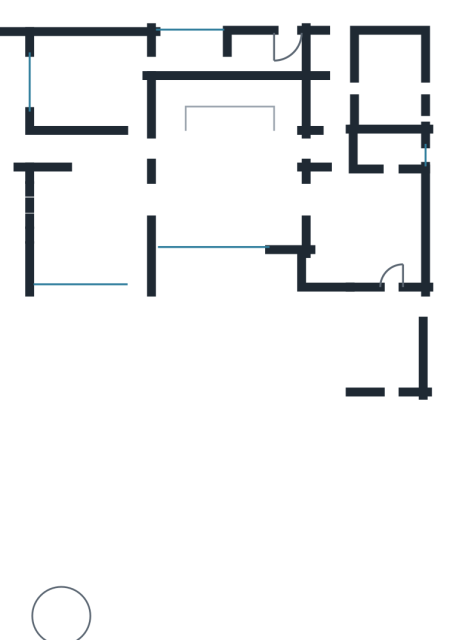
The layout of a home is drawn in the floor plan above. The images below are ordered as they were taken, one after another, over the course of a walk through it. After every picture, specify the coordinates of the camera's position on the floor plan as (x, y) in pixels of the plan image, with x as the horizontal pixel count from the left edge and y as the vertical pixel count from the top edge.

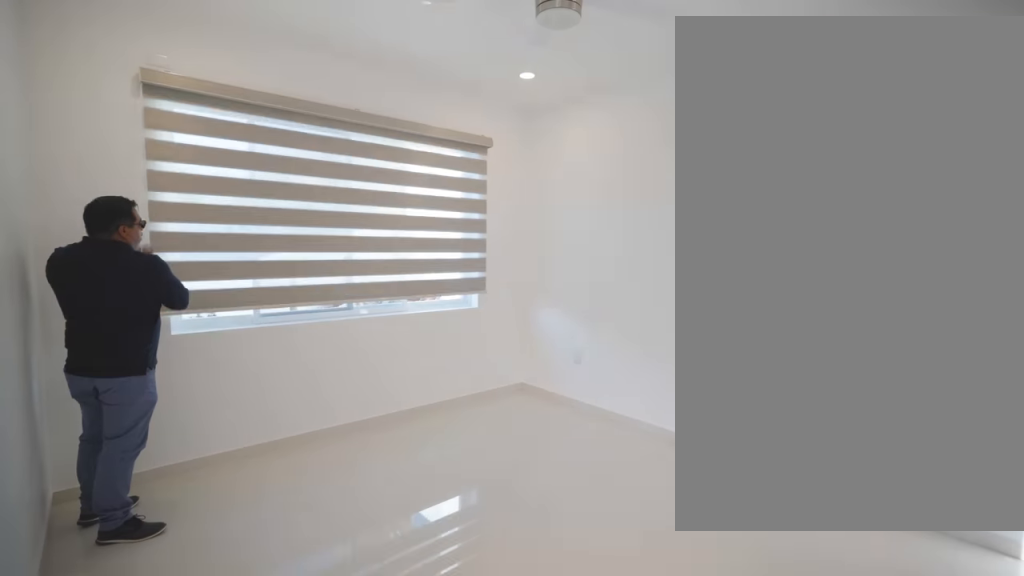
(134, 106)
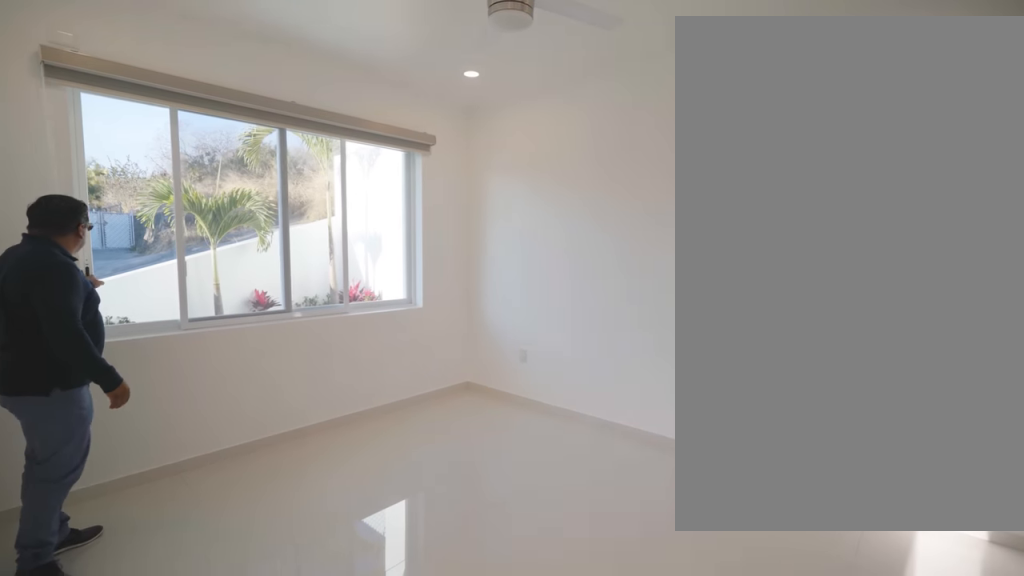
(134, 106)
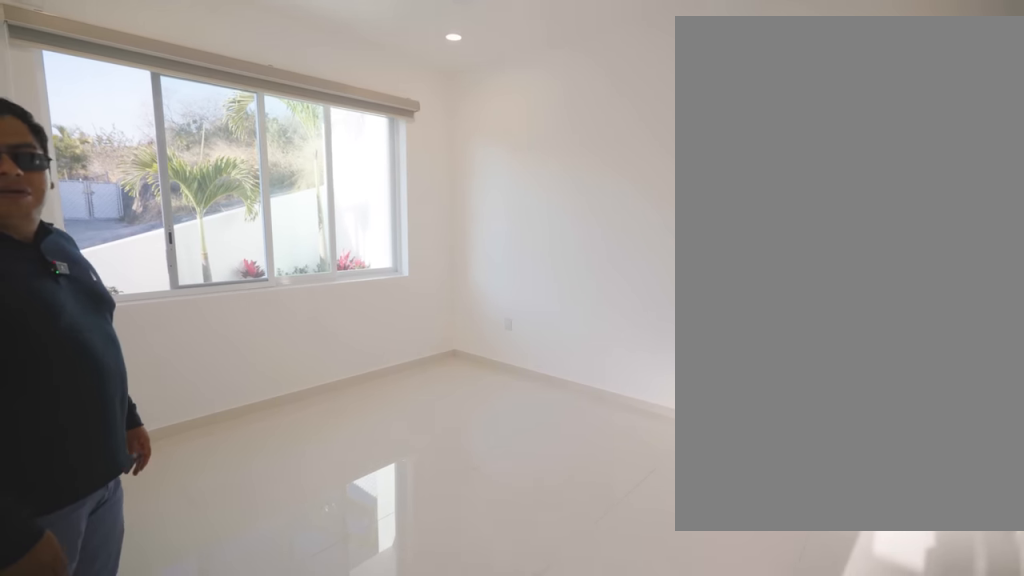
(134, 106)
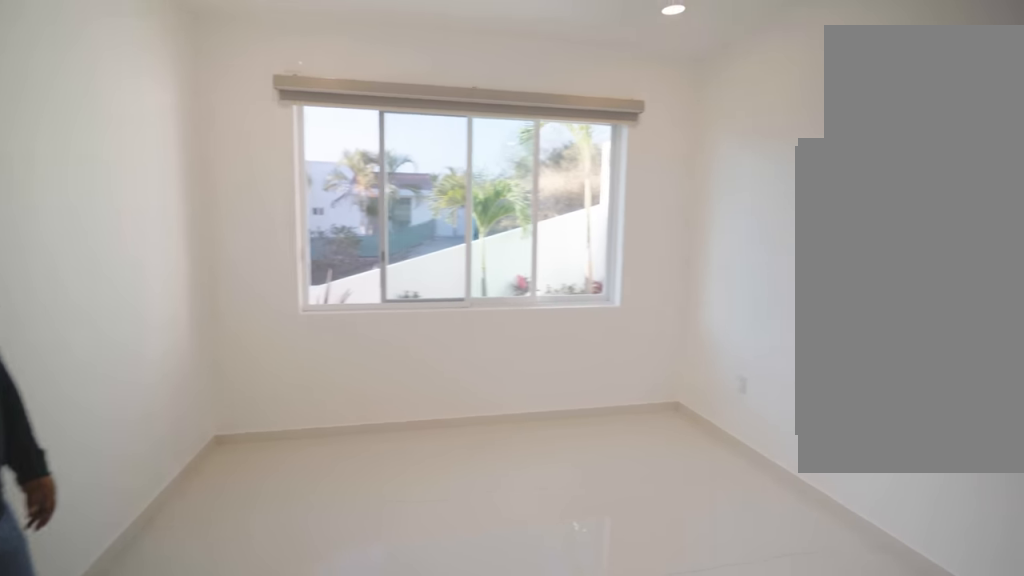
(132, 88)
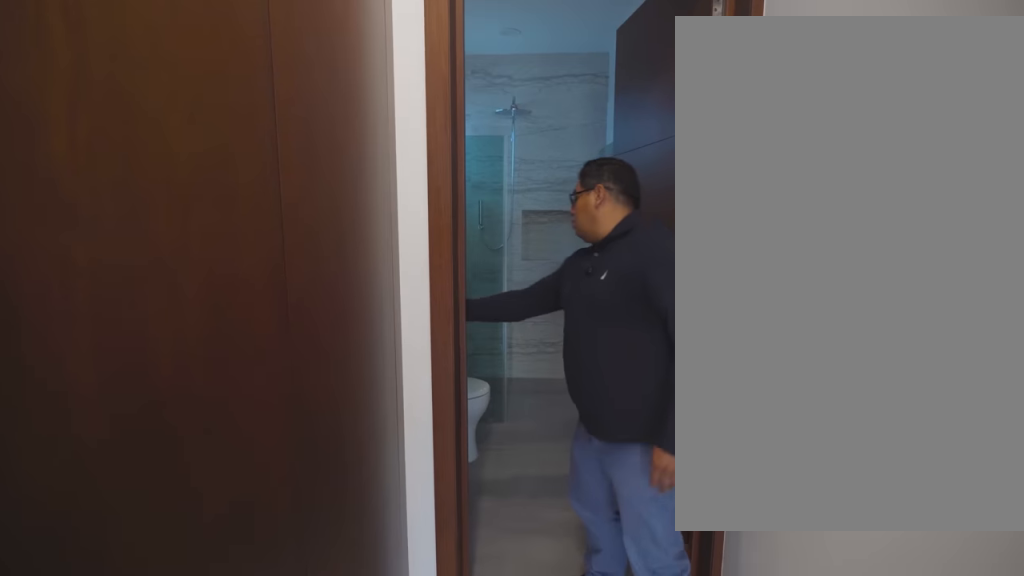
(186, 59)
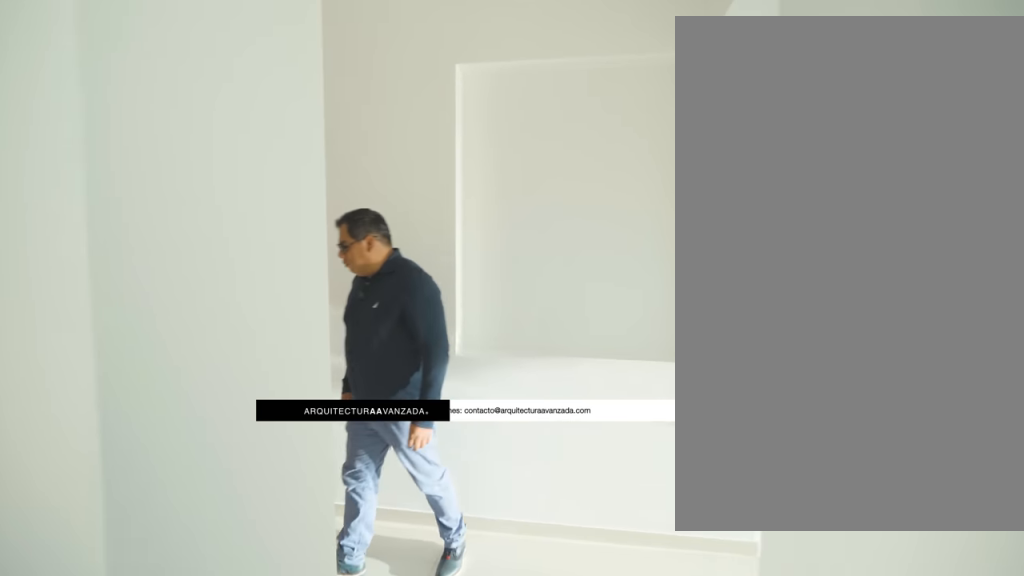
(330, 145)
